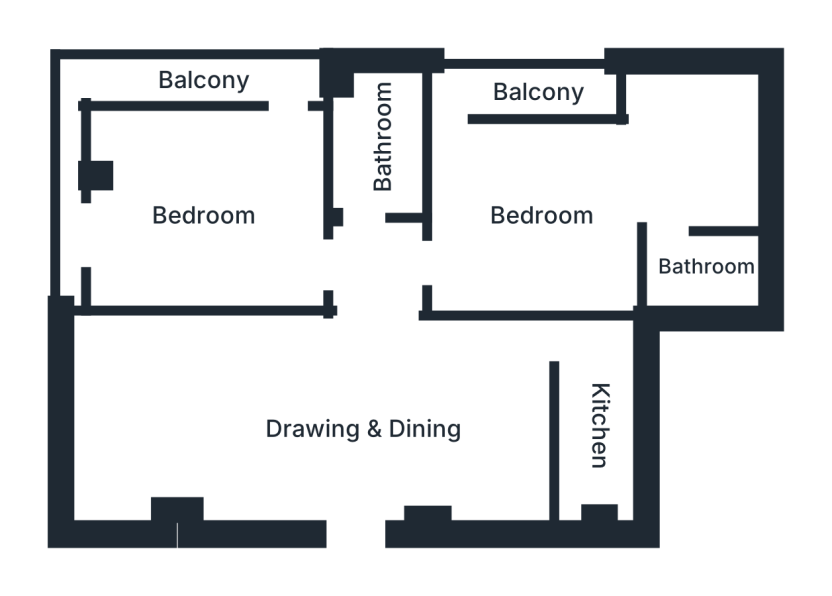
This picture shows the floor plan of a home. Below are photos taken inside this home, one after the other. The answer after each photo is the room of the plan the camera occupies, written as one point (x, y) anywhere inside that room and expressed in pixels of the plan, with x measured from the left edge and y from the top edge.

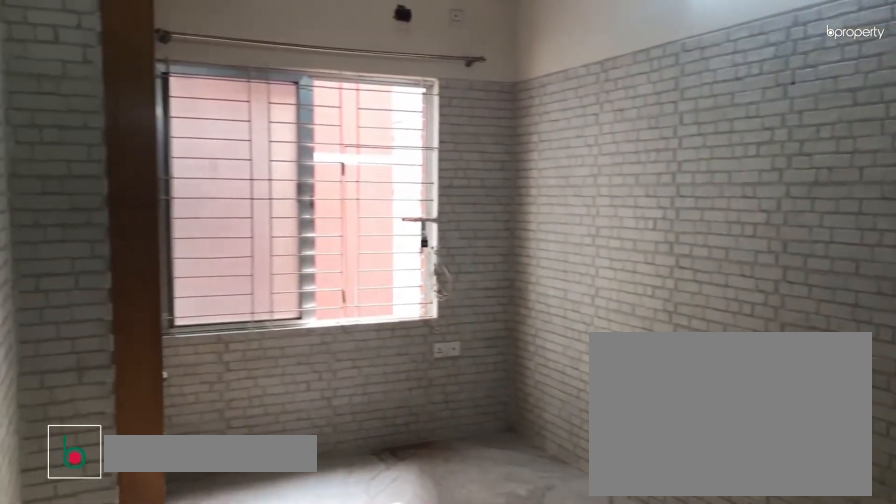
(364, 431)
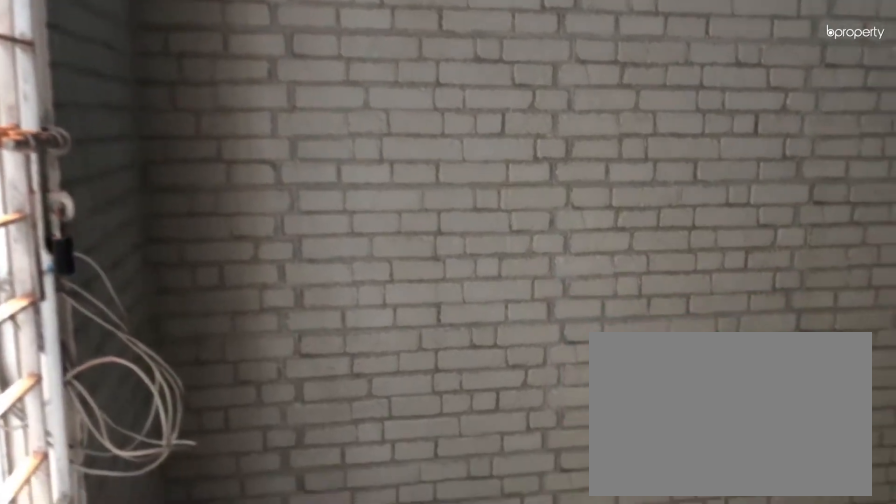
(364, 431)
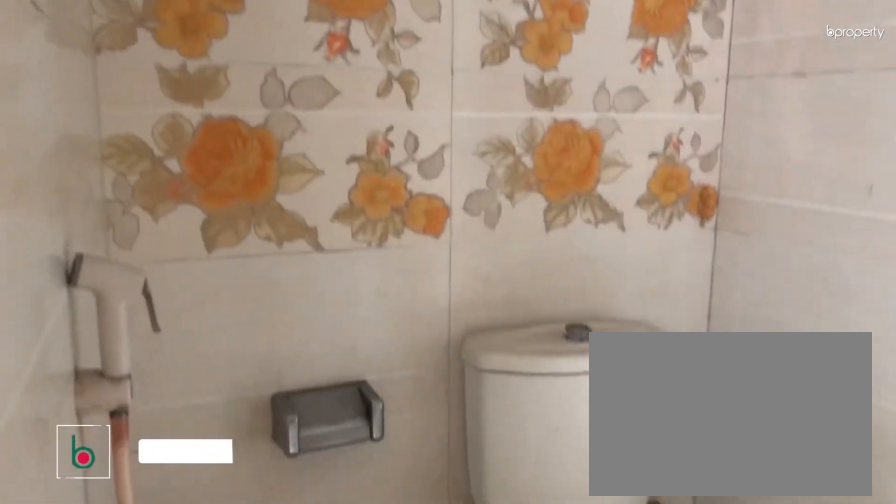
(707, 262)
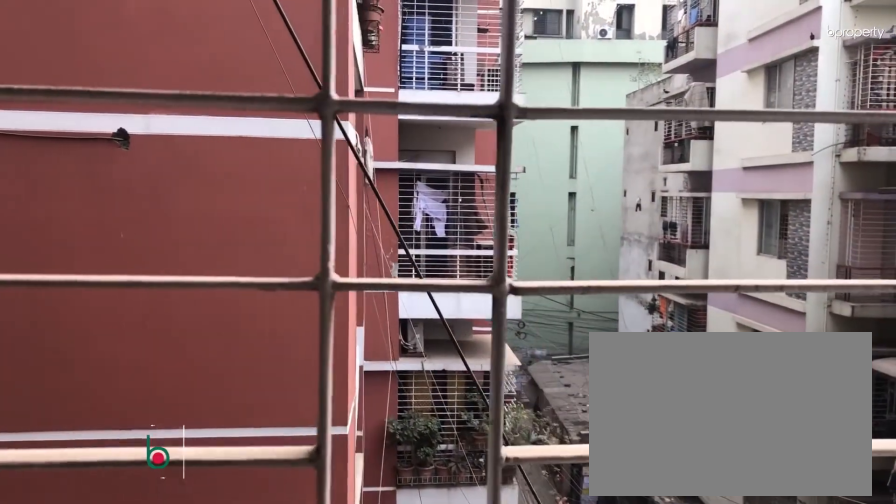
(201, 84)
